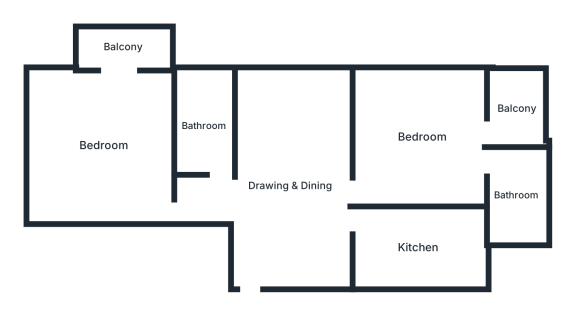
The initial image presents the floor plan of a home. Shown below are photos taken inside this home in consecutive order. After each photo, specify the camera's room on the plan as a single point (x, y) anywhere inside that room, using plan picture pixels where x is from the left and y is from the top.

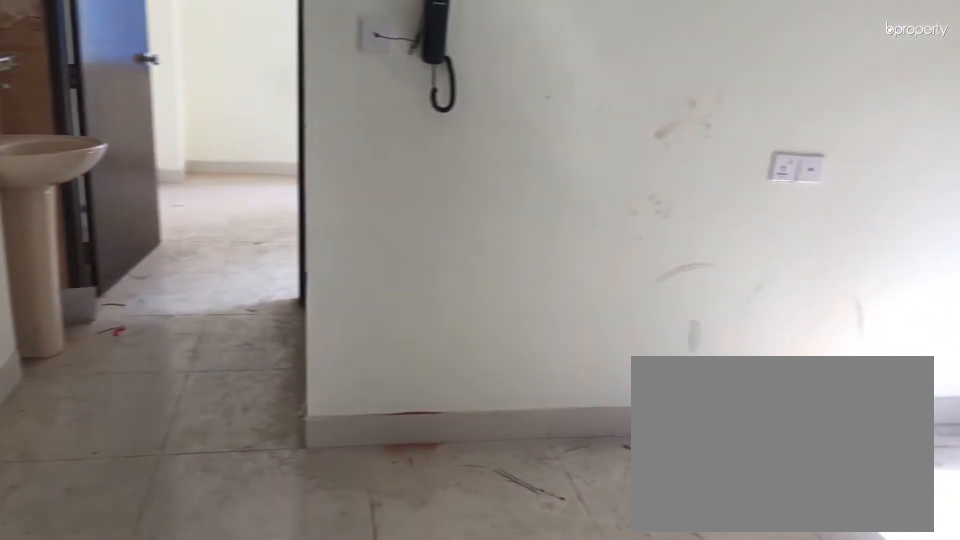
(293, 188)
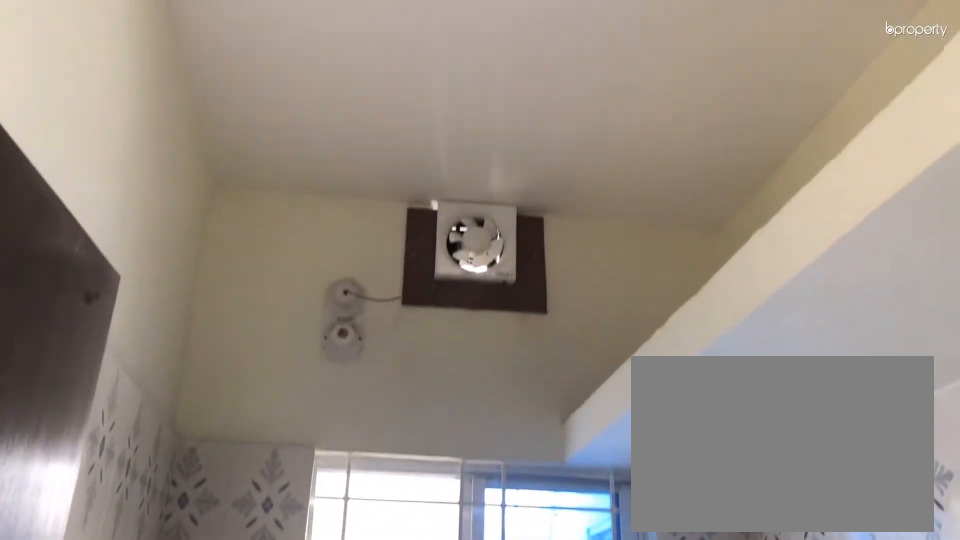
(417, 248)
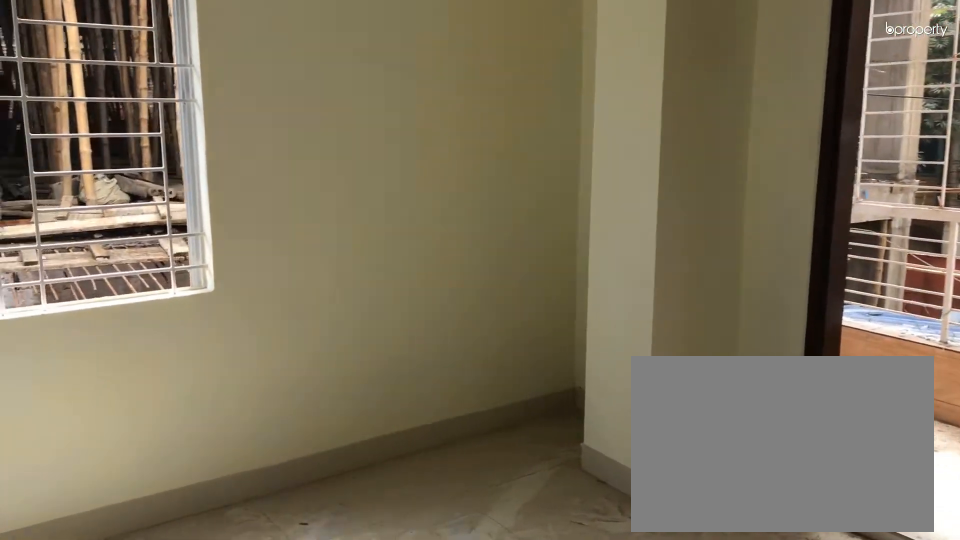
(421, 136)
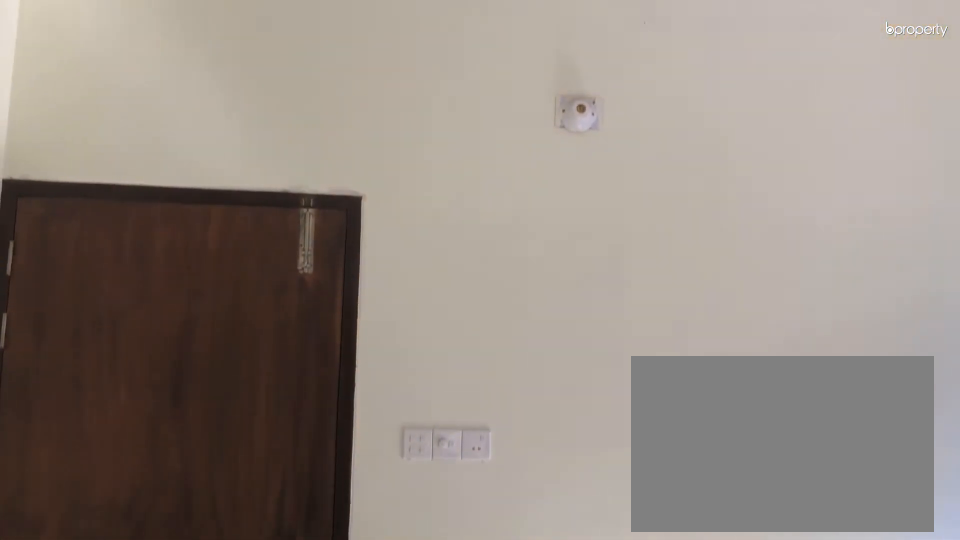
(421, 136)
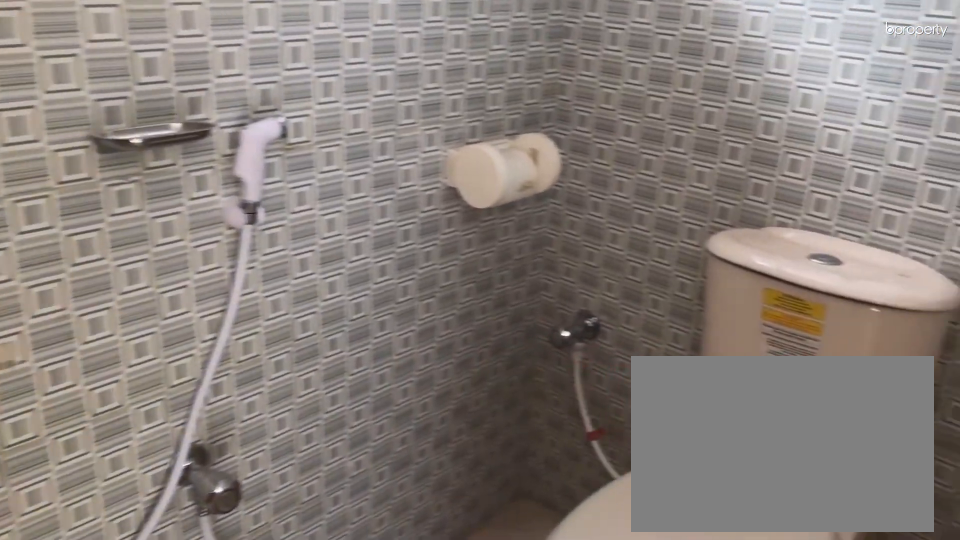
(514, 195)
